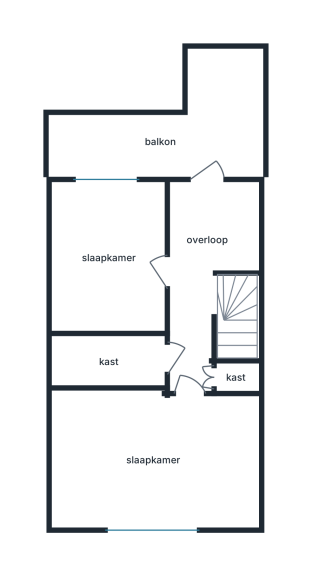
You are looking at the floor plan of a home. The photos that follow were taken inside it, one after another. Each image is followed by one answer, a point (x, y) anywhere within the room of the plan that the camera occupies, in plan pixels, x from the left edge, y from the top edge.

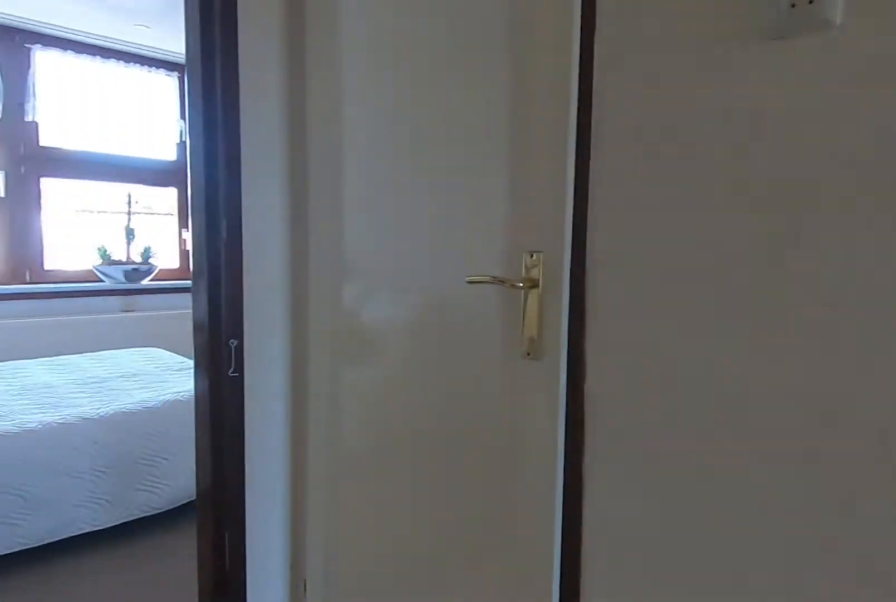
(191, 366)
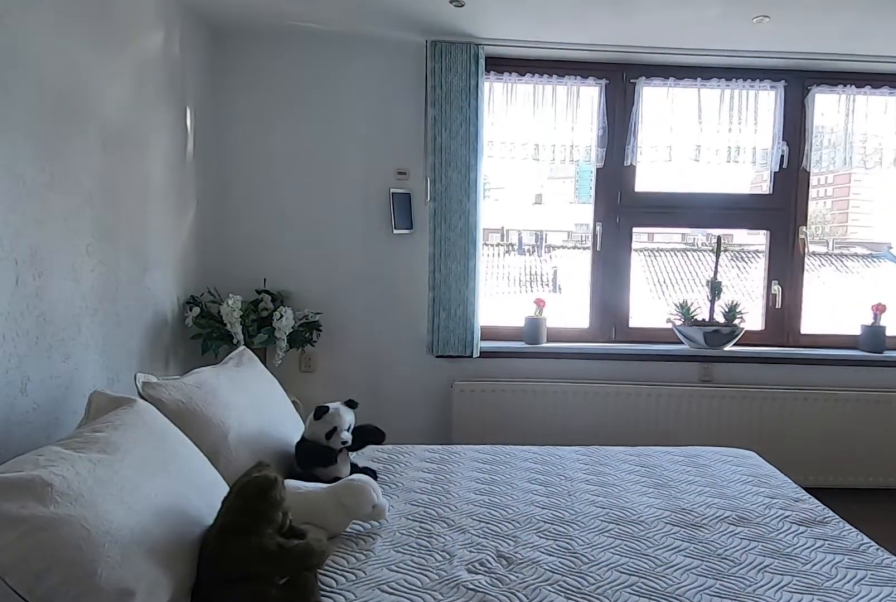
(149, 462)
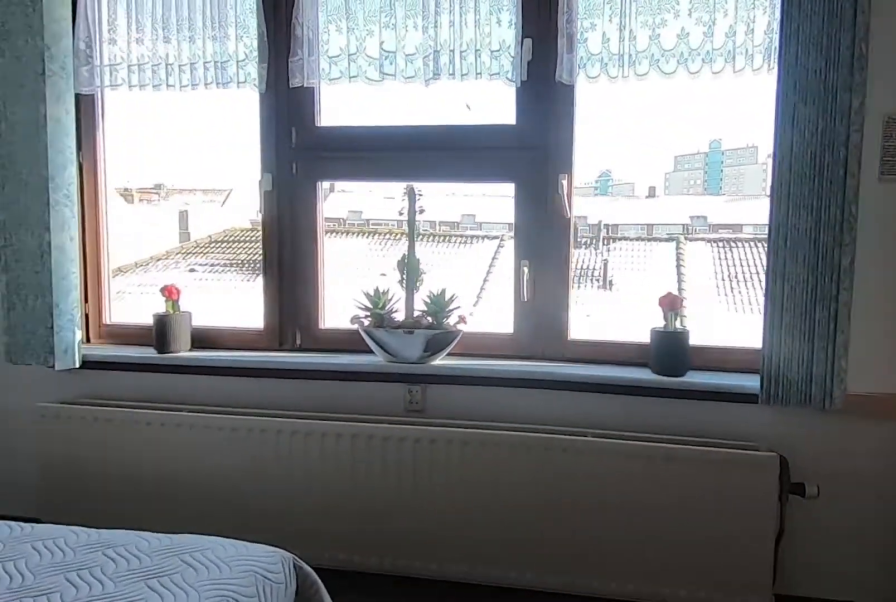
(149, 462)
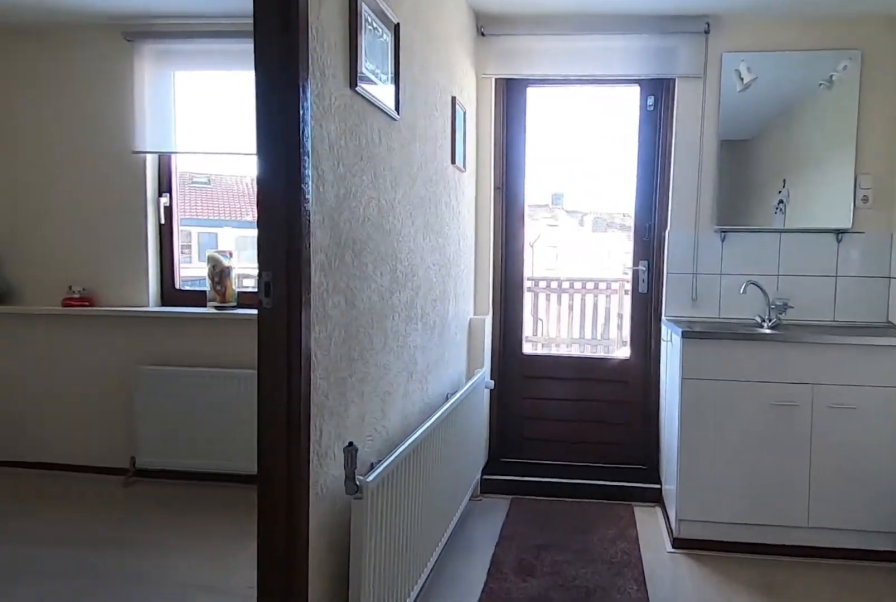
(191, 366)
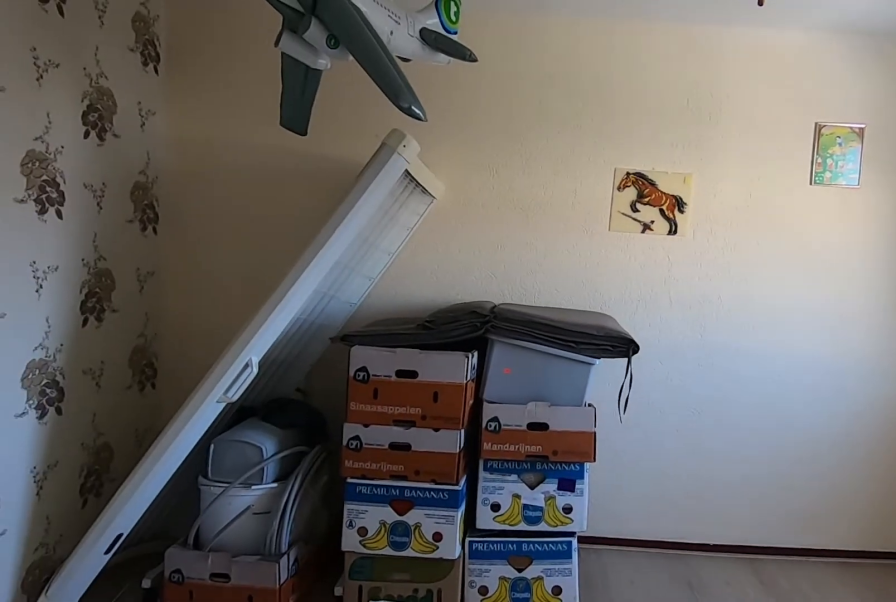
(86, 254)
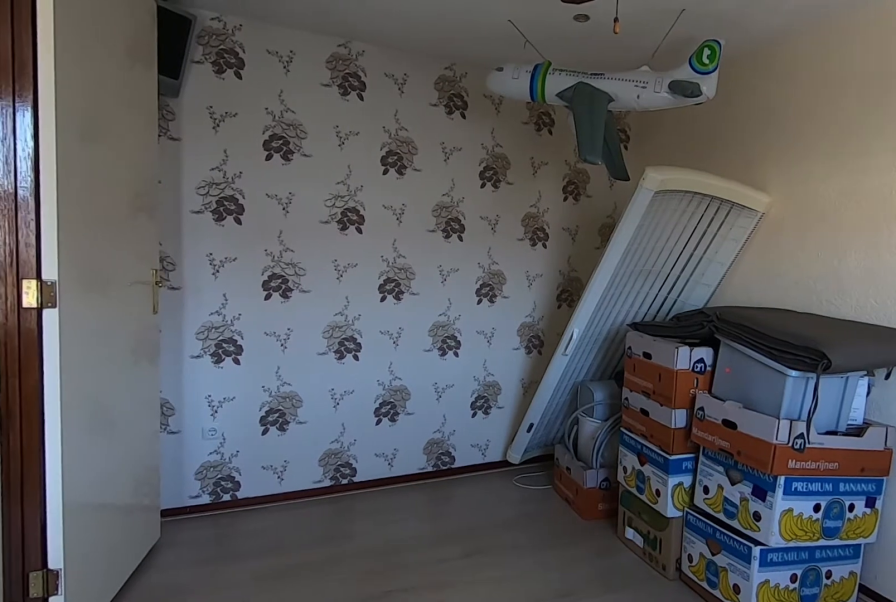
(86, 254)
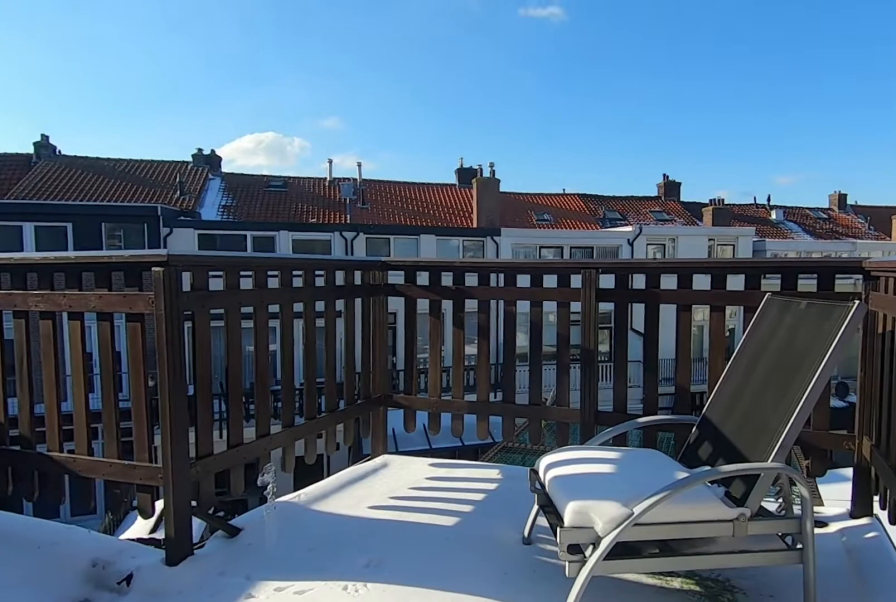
(176, 124)
